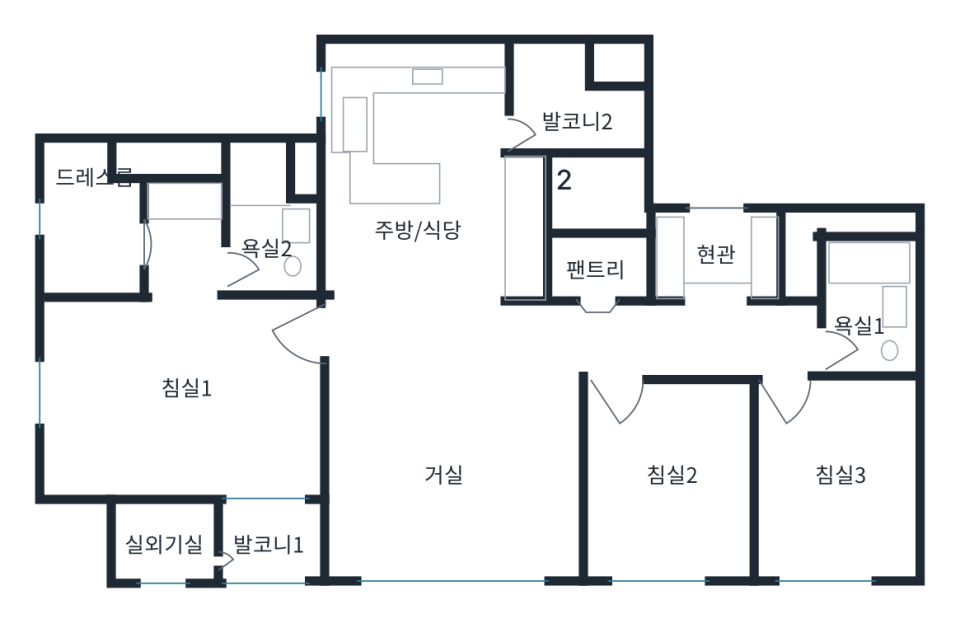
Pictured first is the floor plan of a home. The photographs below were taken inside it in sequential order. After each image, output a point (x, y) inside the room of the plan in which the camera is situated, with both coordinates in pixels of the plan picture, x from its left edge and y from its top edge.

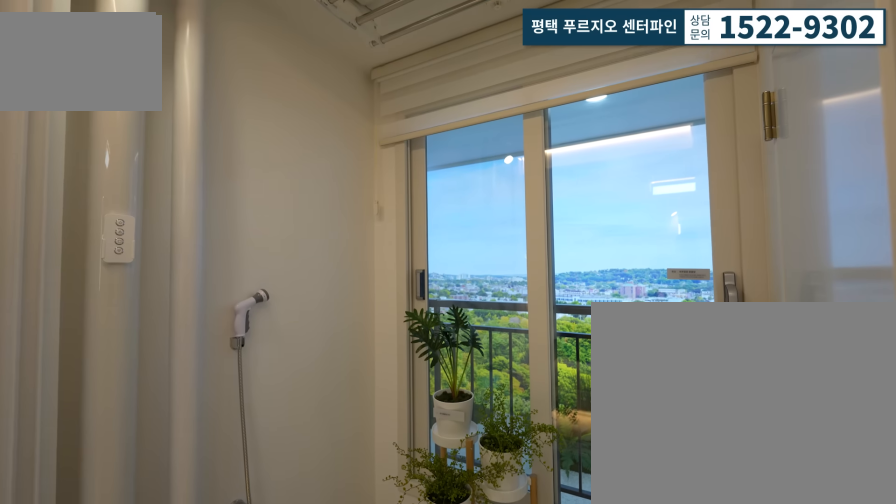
(314, 542)
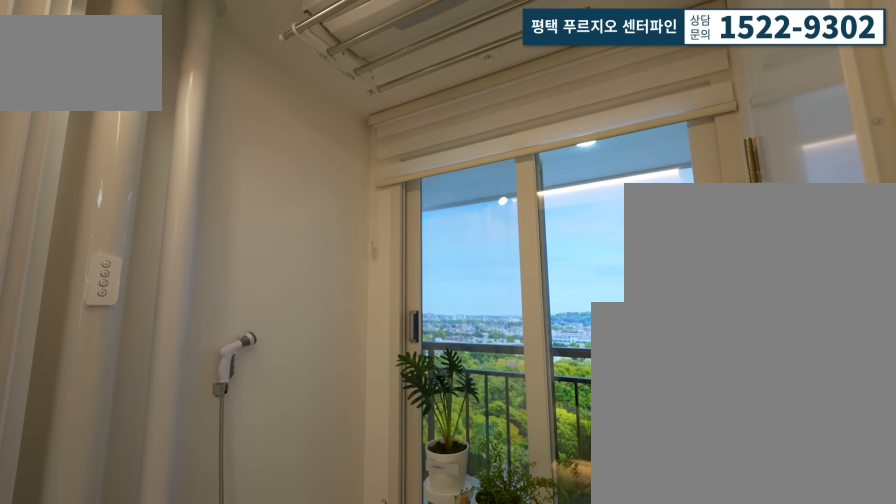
(263, 528)
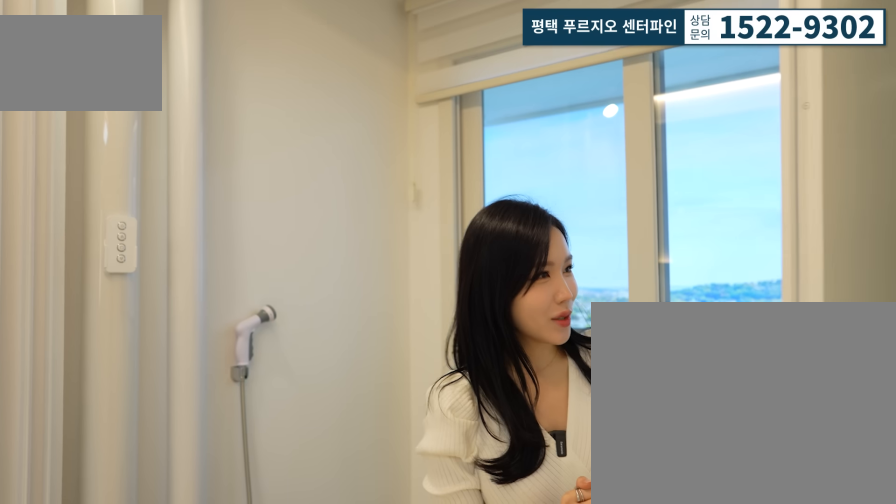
(263, 529)
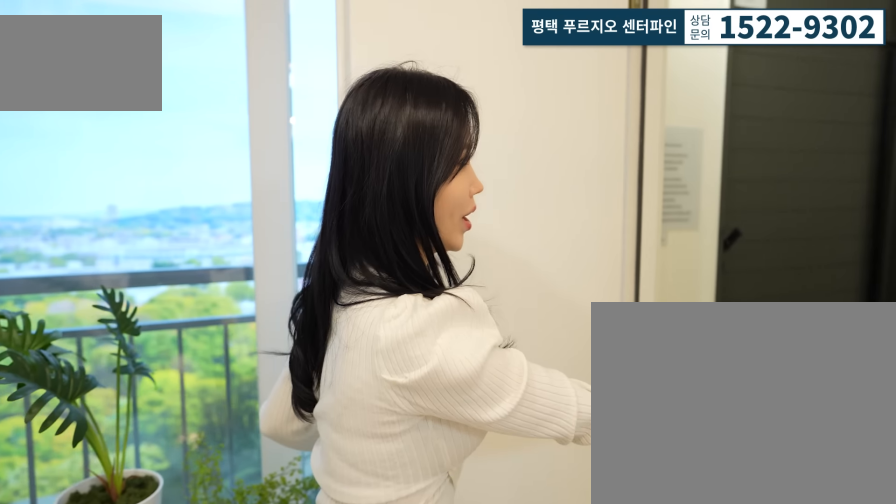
(262, 542)
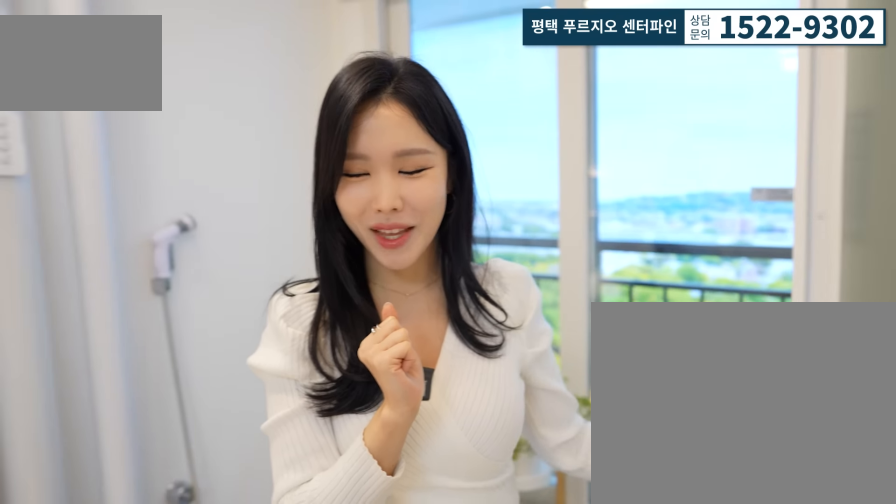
(263, 529)
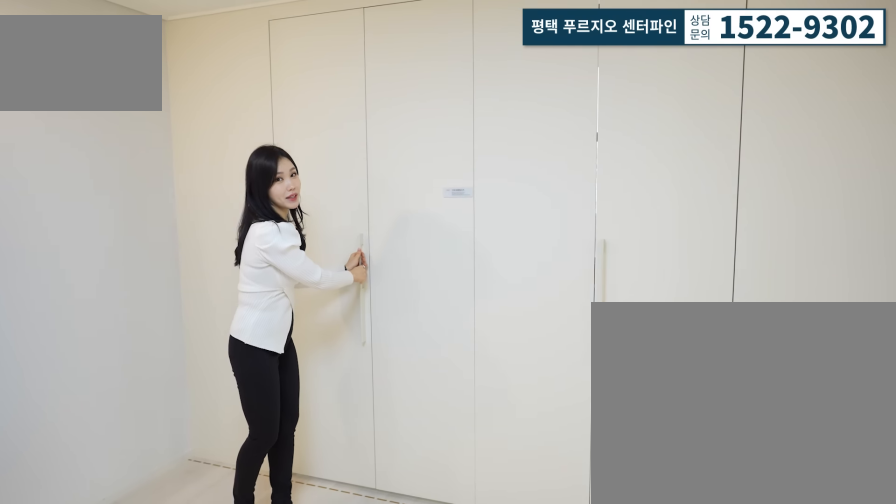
(115, 395)
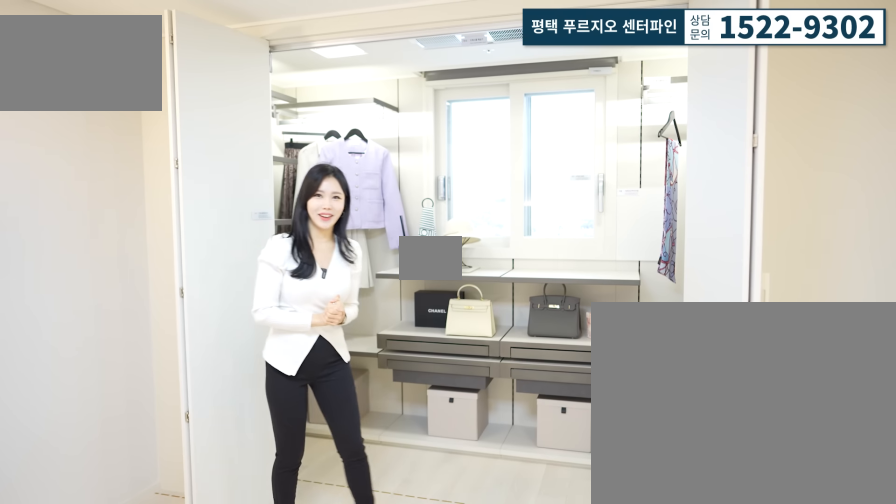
(115, 396)
